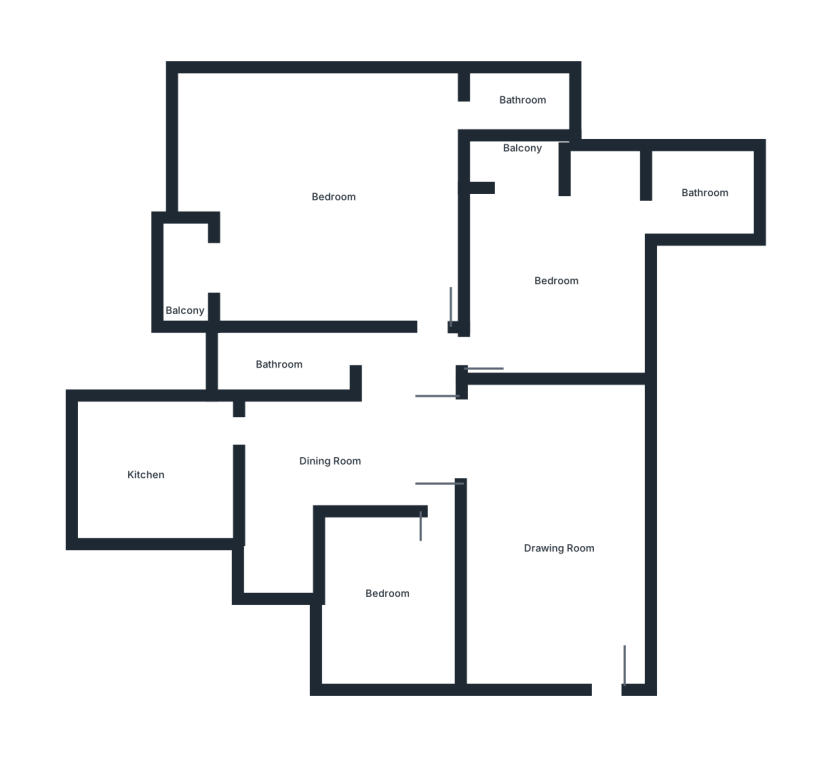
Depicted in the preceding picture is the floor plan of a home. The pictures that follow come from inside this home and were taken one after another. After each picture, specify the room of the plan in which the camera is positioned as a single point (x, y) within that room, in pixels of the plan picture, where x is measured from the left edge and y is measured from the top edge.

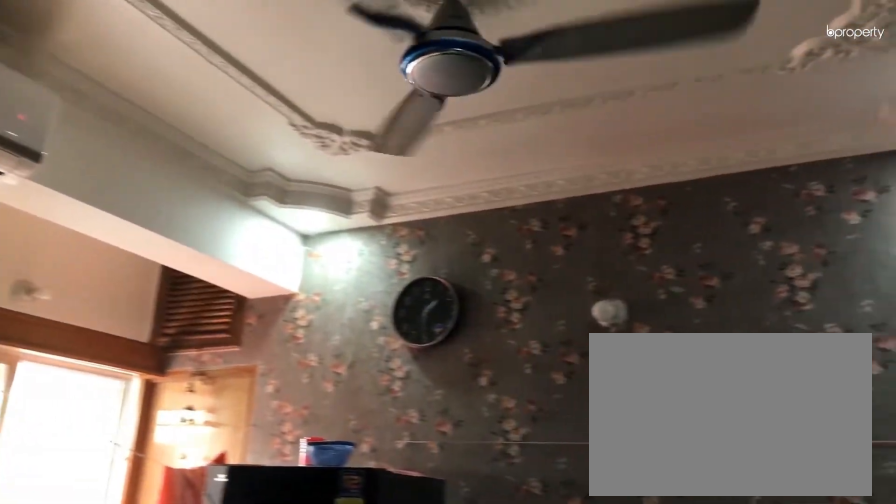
(547, 278)
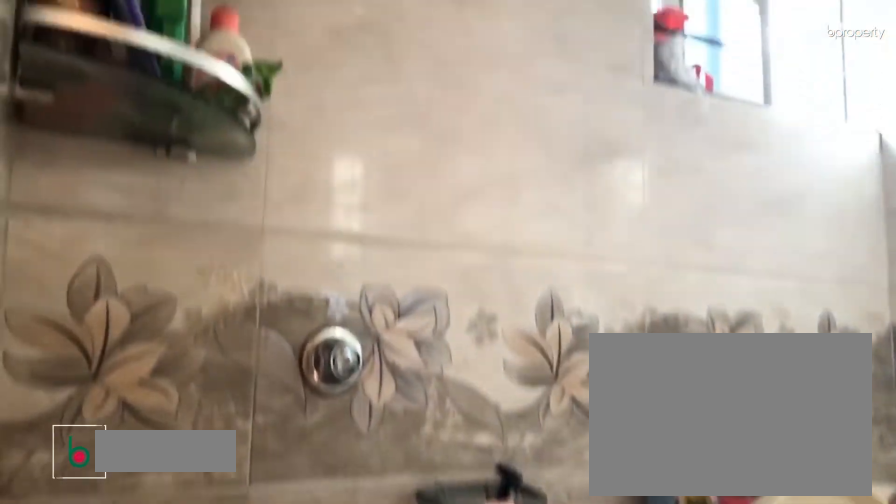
(702, 193)
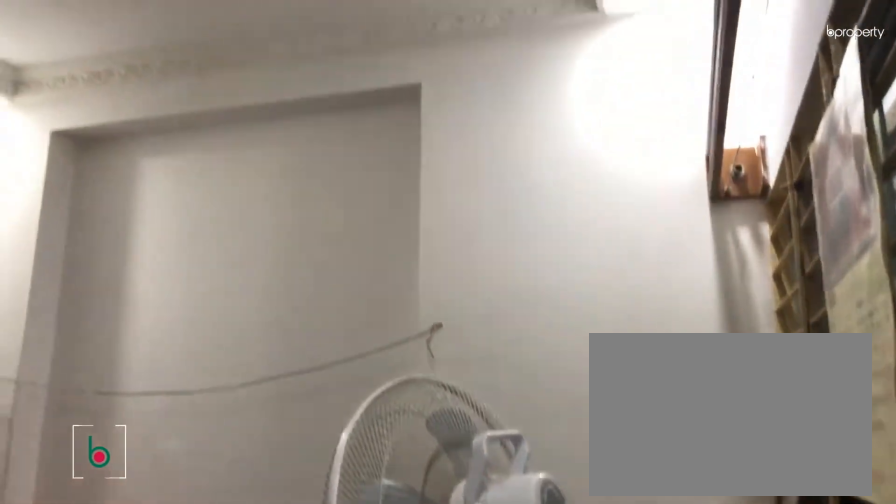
(390, 598)
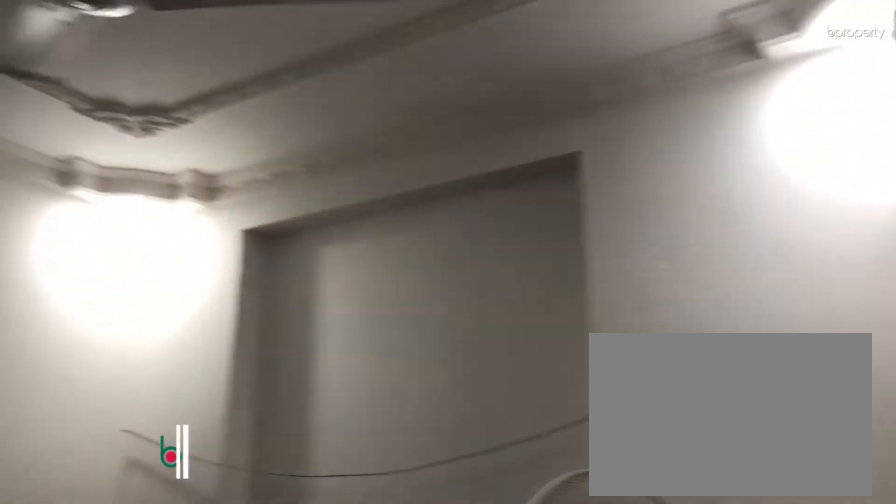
(390, 598)
